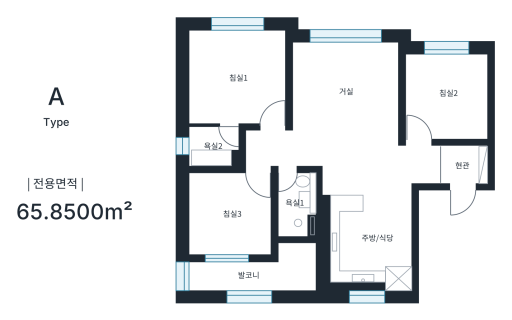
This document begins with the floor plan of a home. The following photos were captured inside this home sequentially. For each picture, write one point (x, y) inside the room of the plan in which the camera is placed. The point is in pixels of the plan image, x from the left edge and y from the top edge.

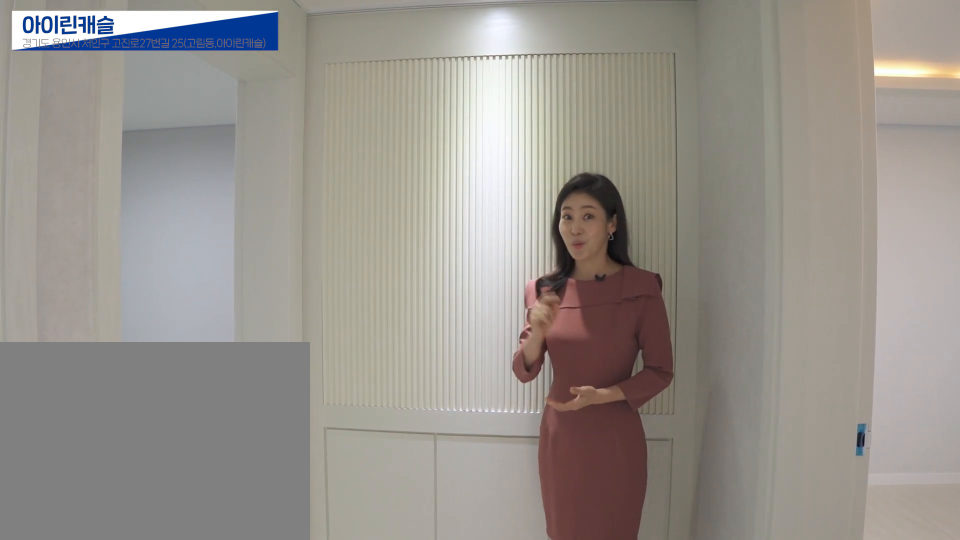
(267, 146)
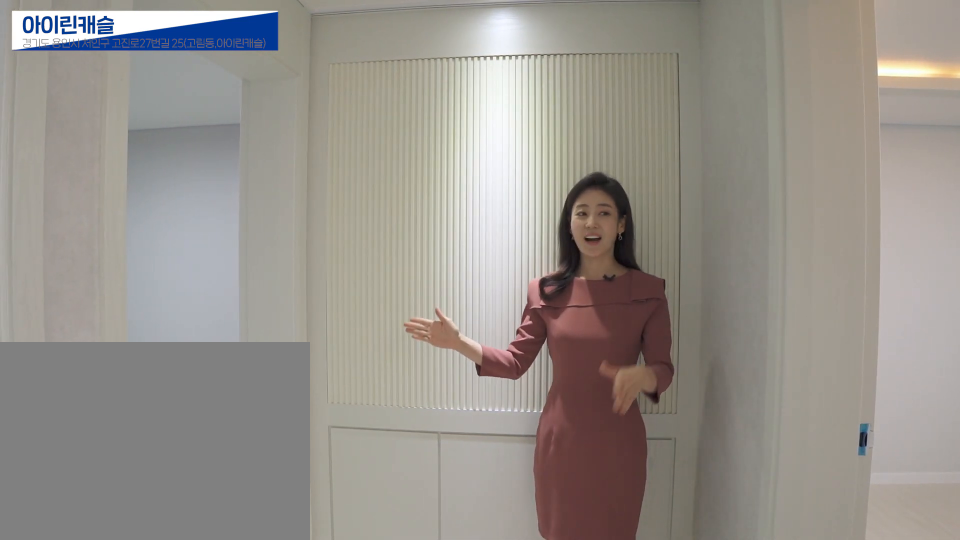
(267, 146)
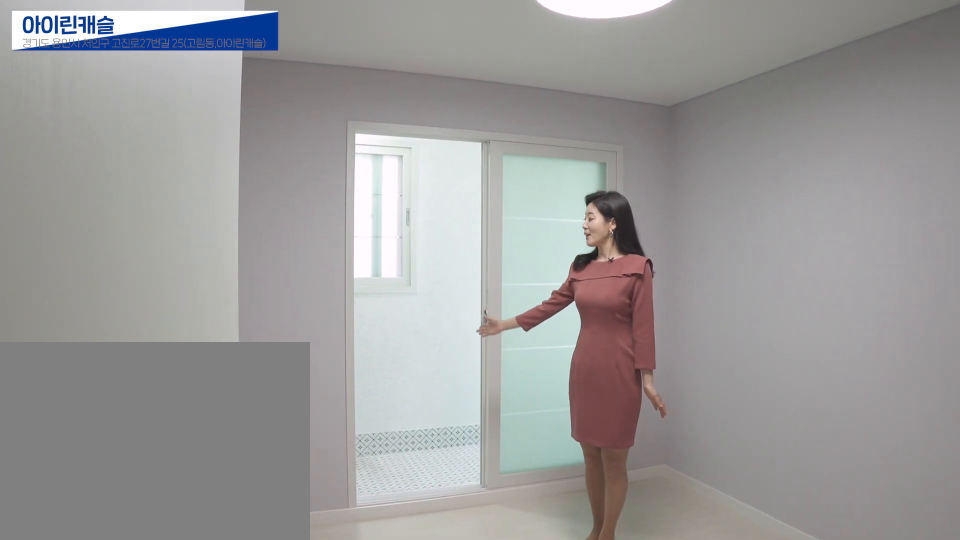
(249, 232)
